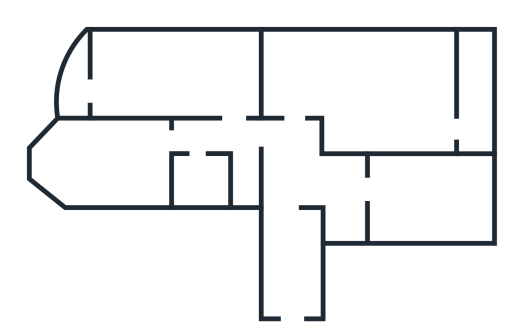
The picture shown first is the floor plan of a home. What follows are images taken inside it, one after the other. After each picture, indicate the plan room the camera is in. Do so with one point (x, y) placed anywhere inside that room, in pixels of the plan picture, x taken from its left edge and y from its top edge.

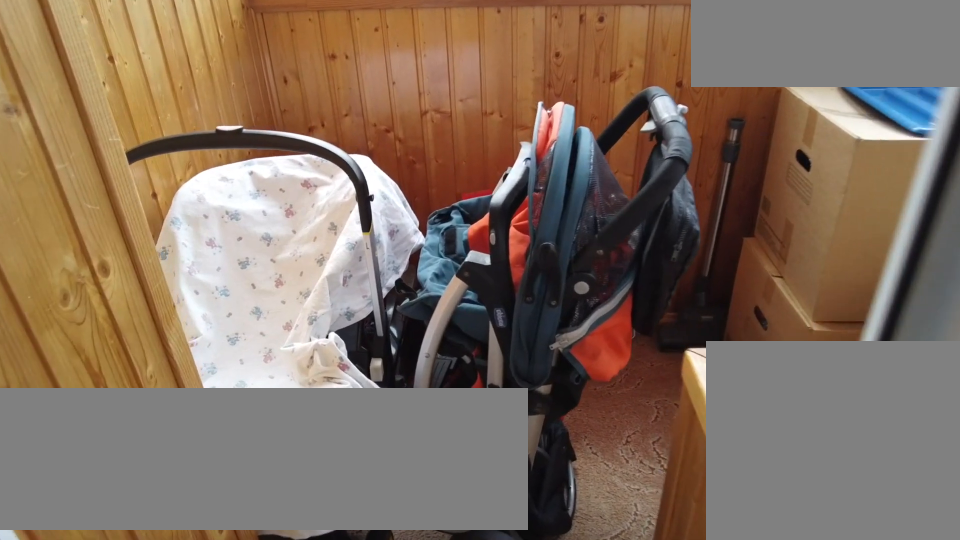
(79, 85)
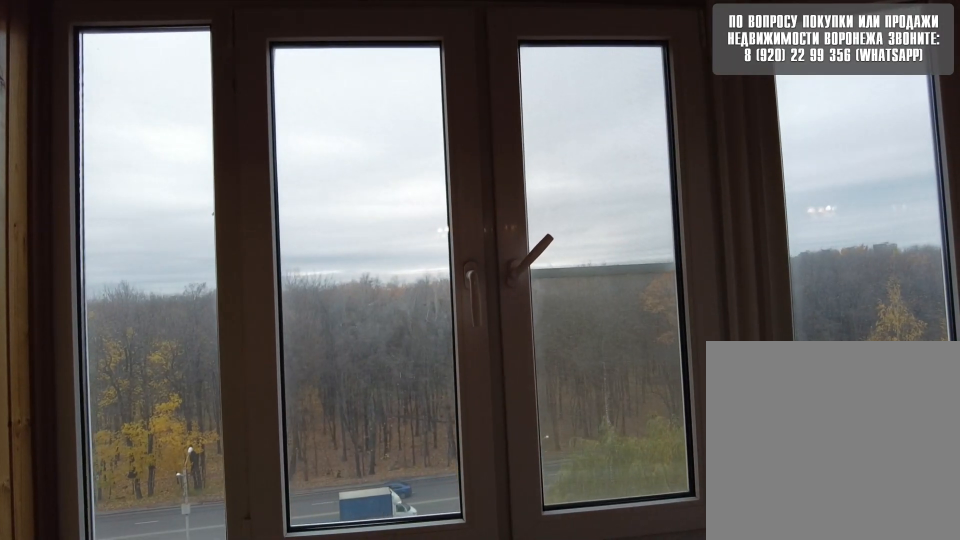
(79, 85)
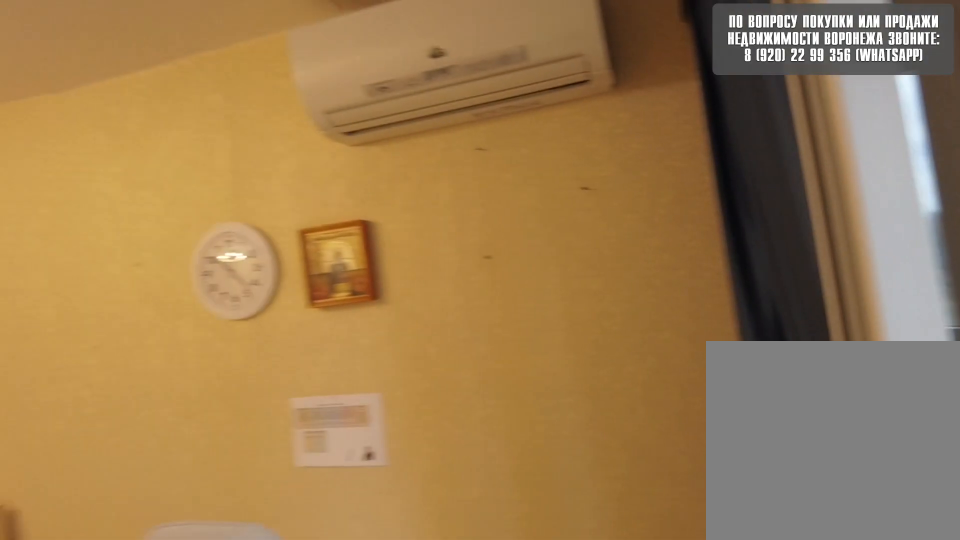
(118, 89)
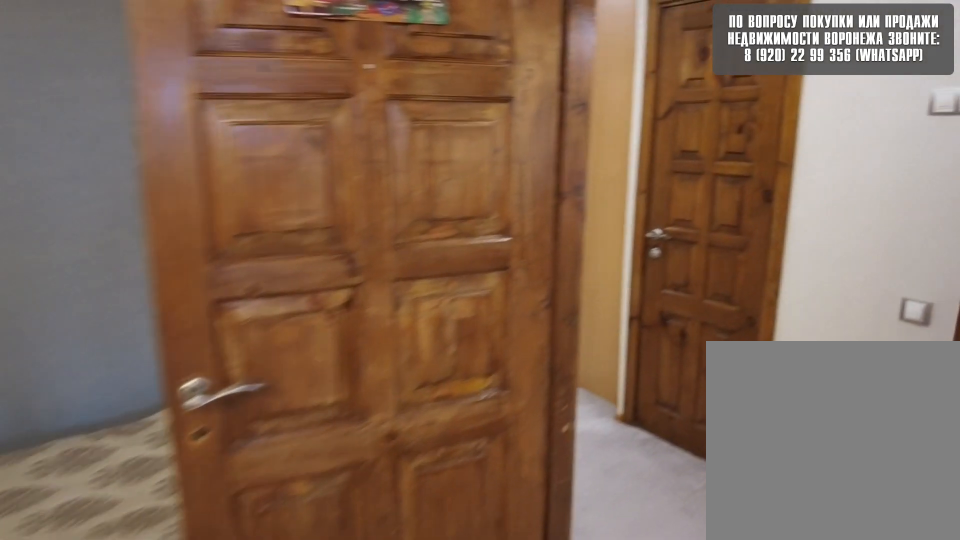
(194, 99)
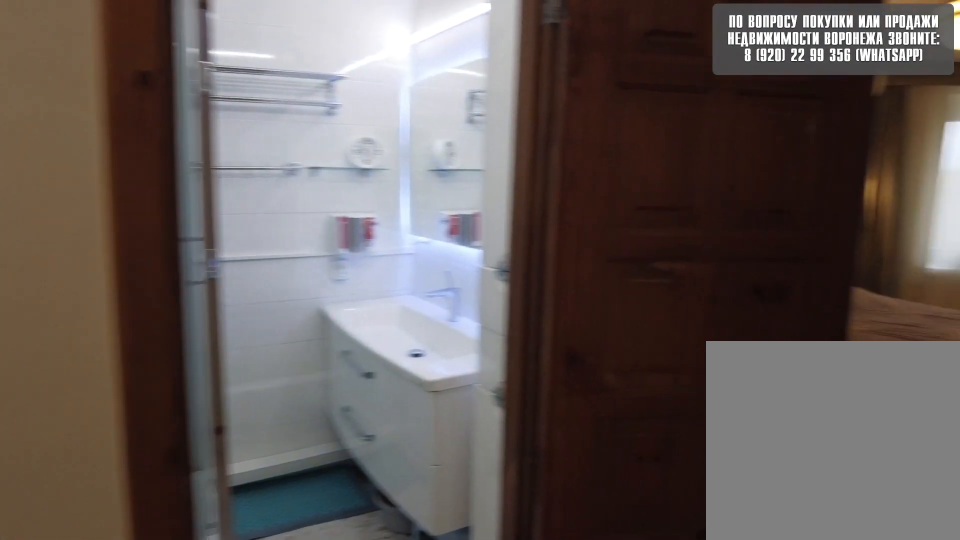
(244, 127)
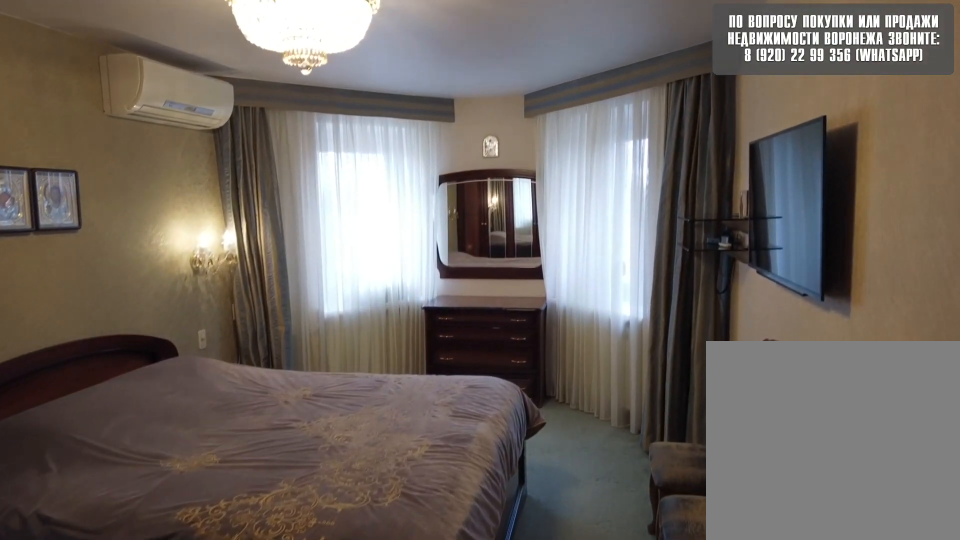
(118, 158)
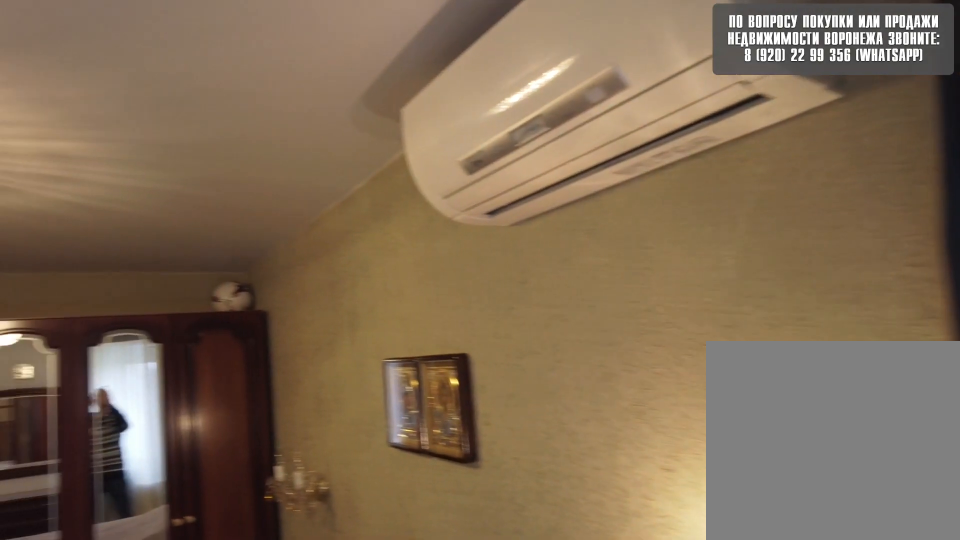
(118, 158)
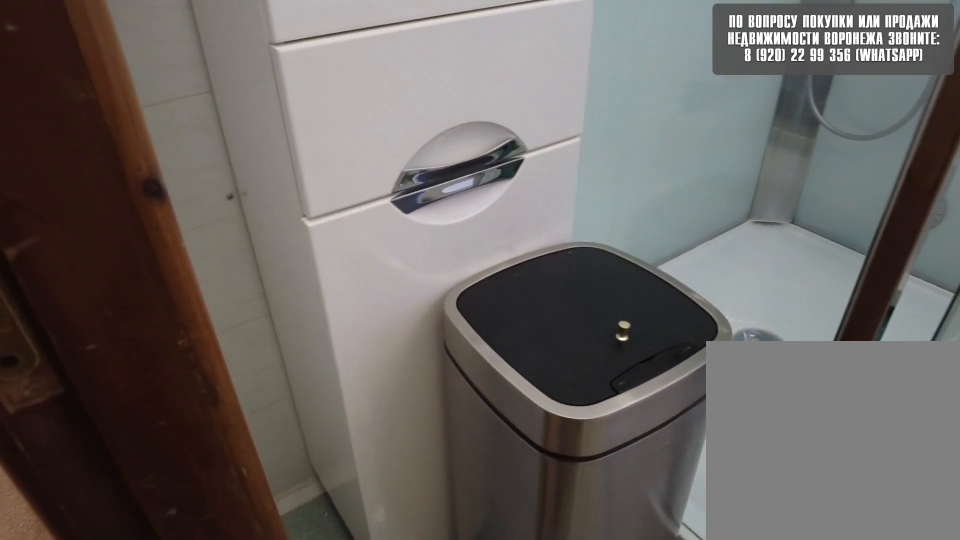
(196, 149)
